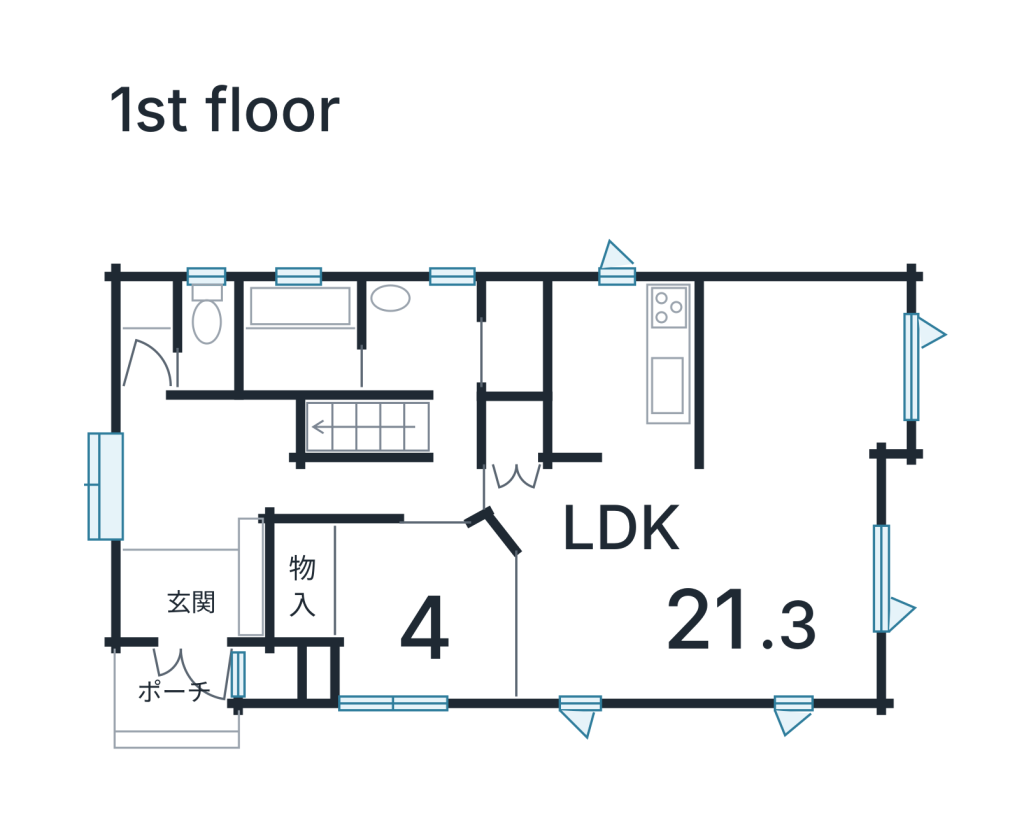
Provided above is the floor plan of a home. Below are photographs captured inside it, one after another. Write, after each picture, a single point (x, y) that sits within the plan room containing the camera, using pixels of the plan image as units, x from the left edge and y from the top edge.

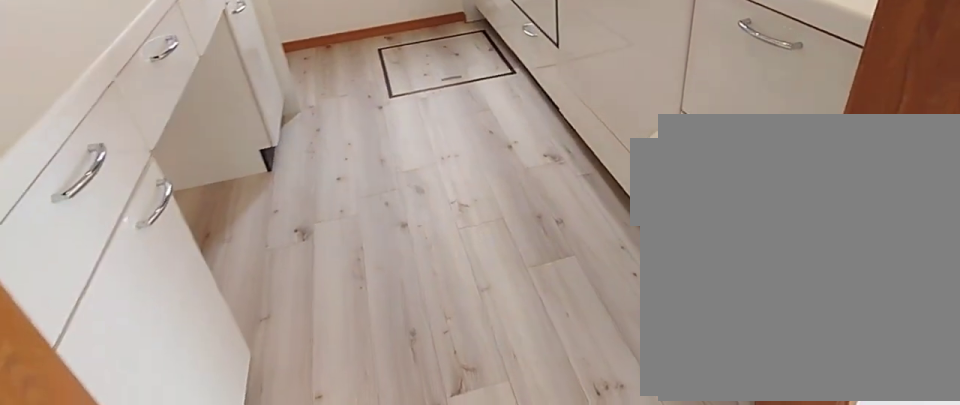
(603, 382)
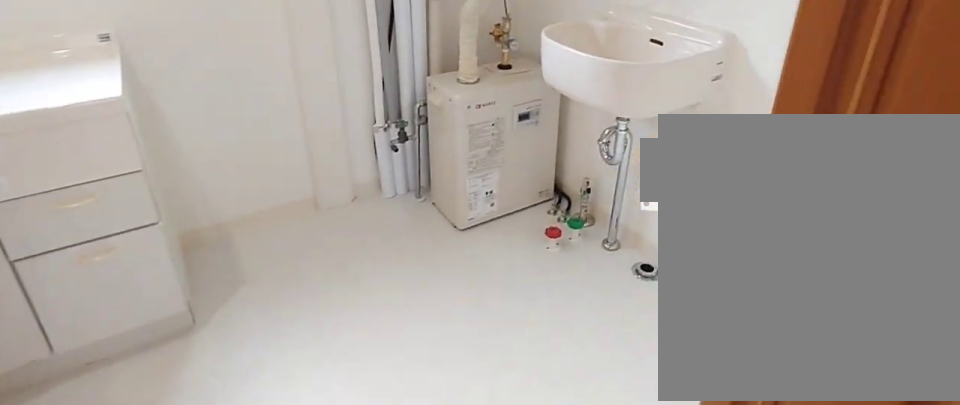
(424, 344)
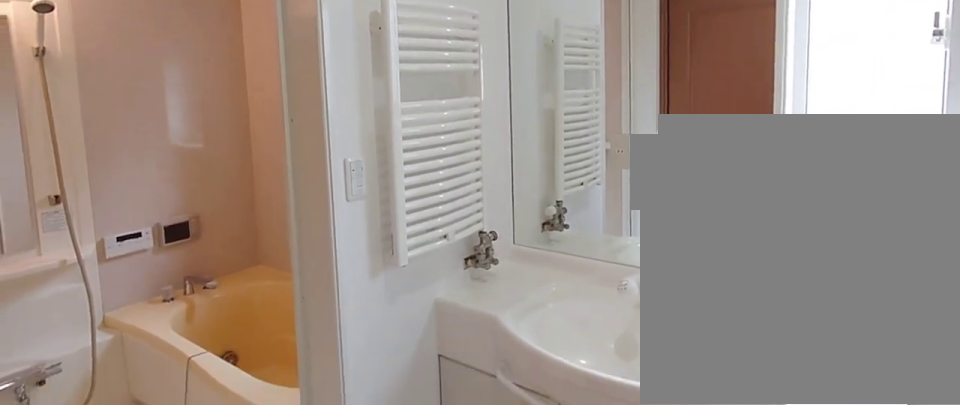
(424, 344)
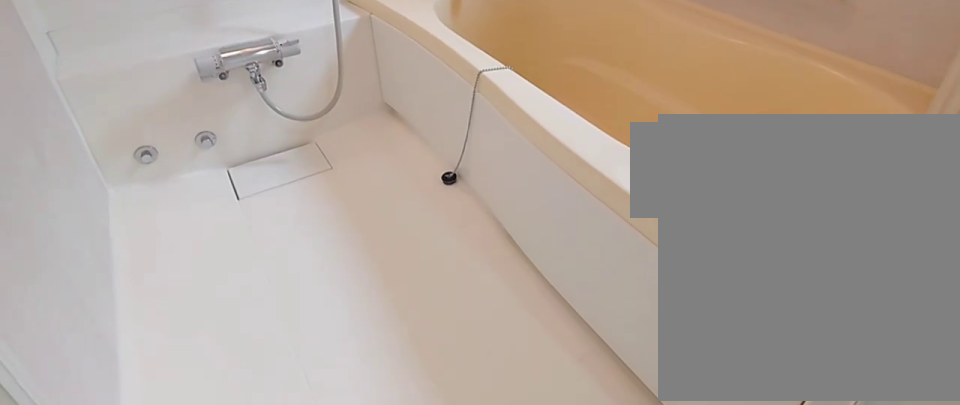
(291, 356)
